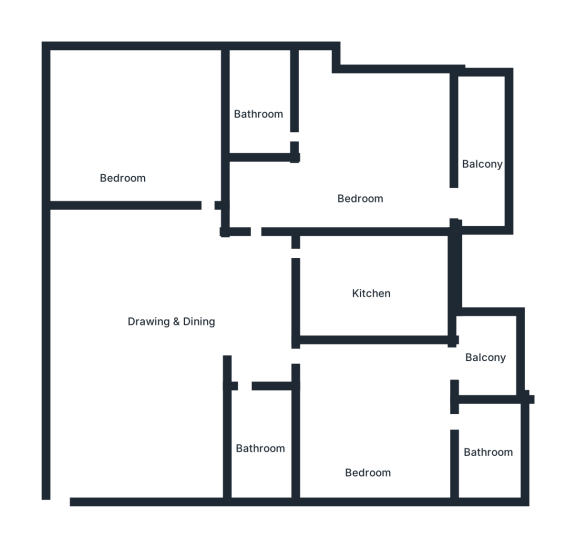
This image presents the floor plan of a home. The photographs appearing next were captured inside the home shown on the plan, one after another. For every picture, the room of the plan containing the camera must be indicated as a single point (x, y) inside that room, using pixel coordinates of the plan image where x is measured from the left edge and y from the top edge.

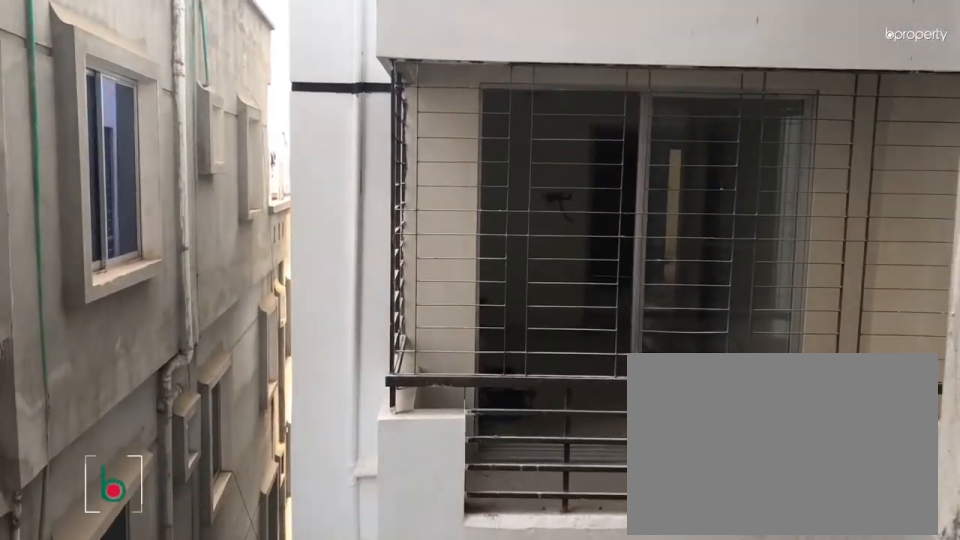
(479, 162)
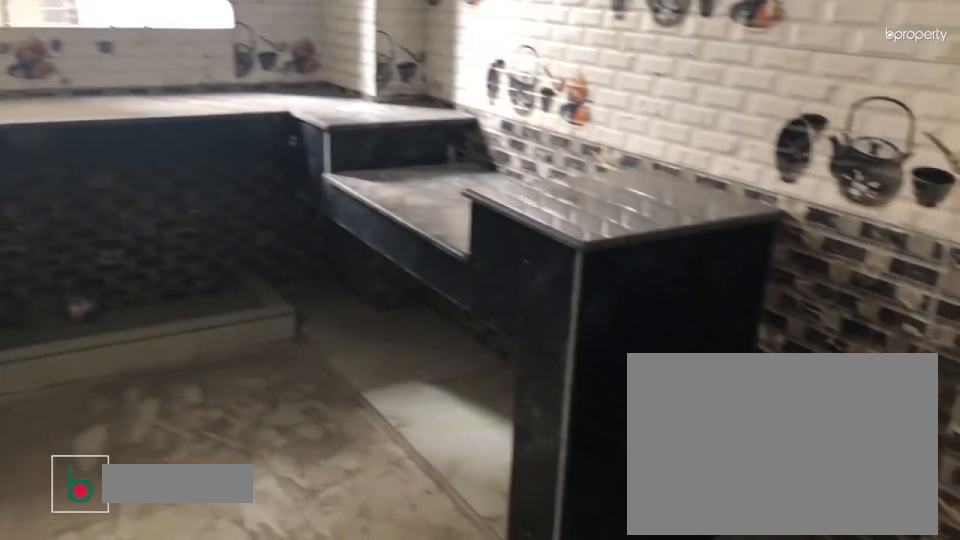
(373, 278)
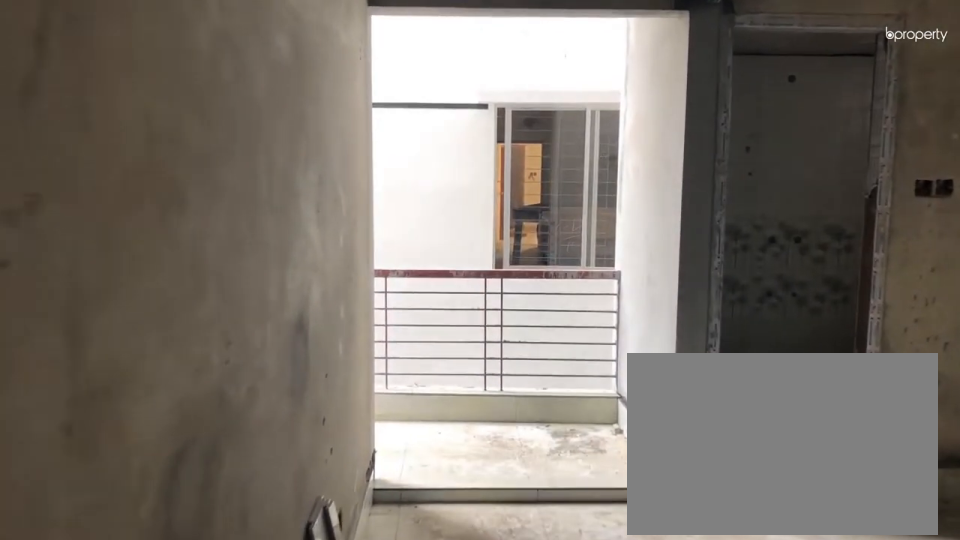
(373, 431)
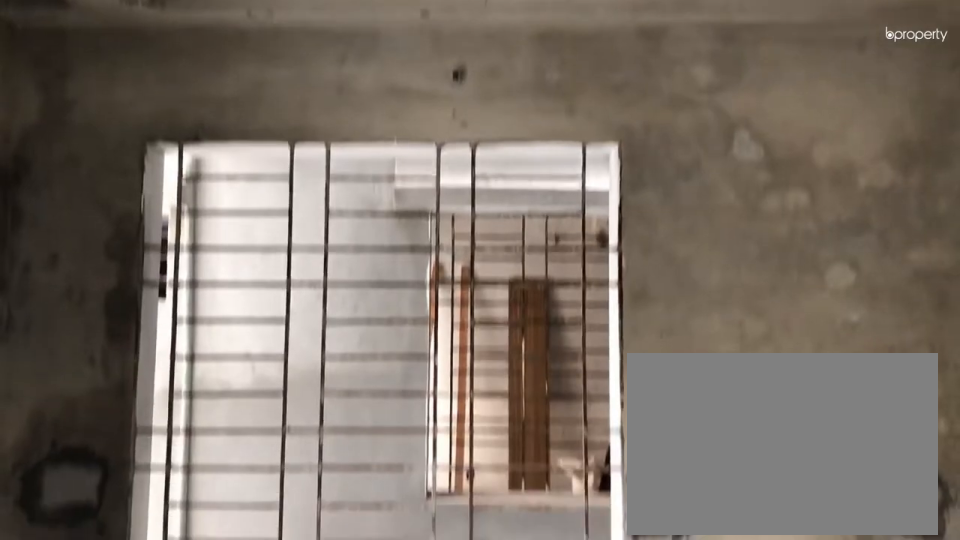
(372, 432)
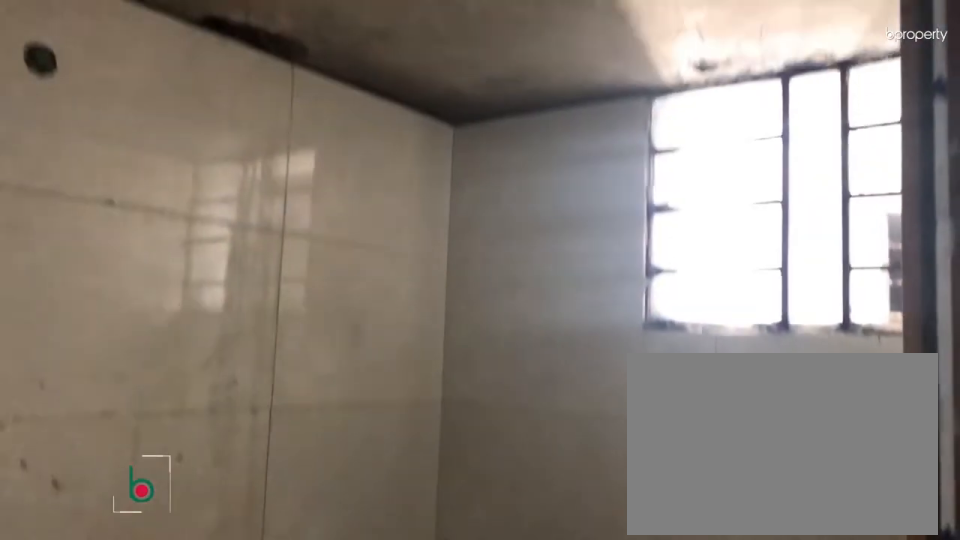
(486, 452)
